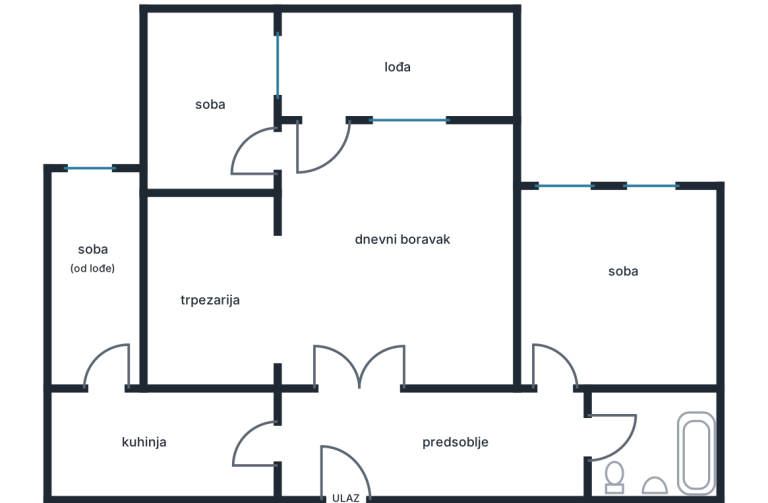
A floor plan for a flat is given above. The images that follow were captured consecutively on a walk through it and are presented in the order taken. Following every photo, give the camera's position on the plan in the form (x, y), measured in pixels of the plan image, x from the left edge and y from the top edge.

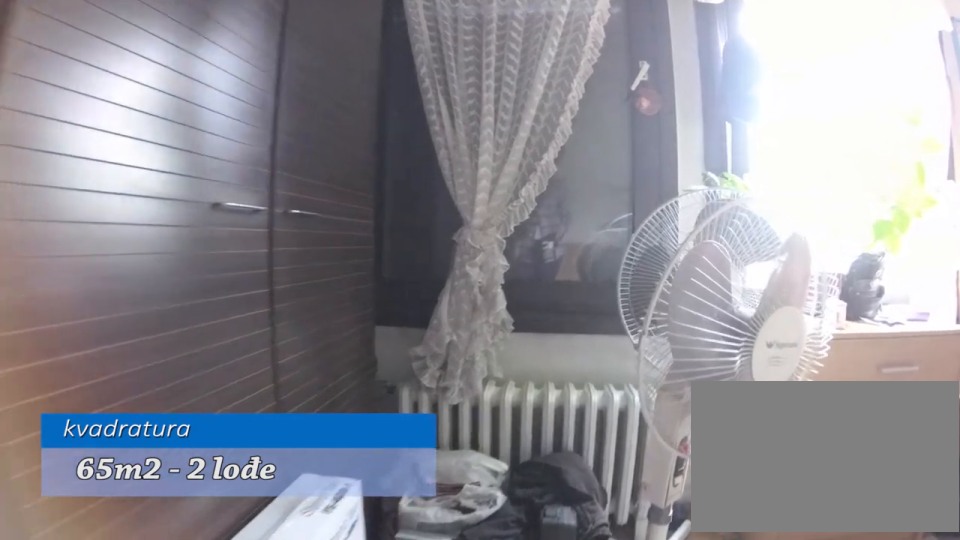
(558, 301)
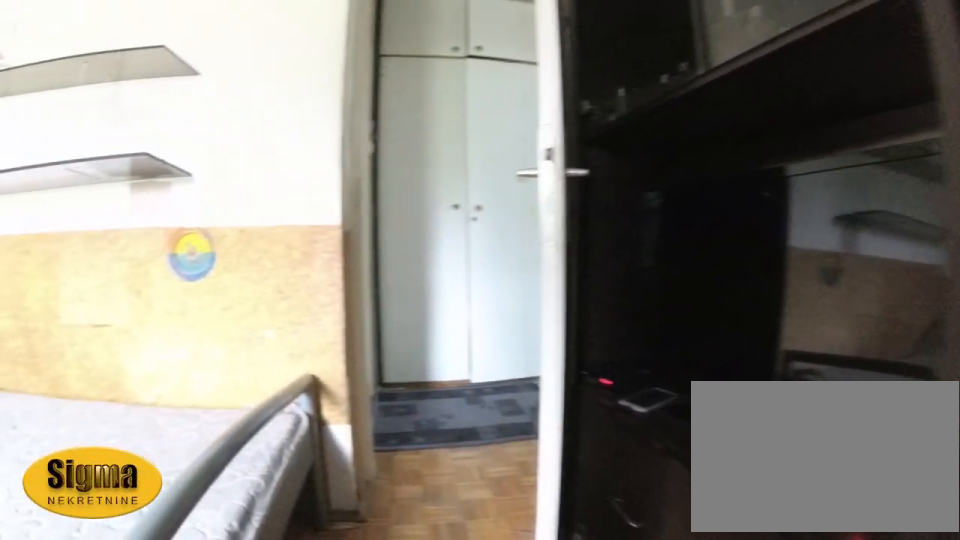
(560, 241)
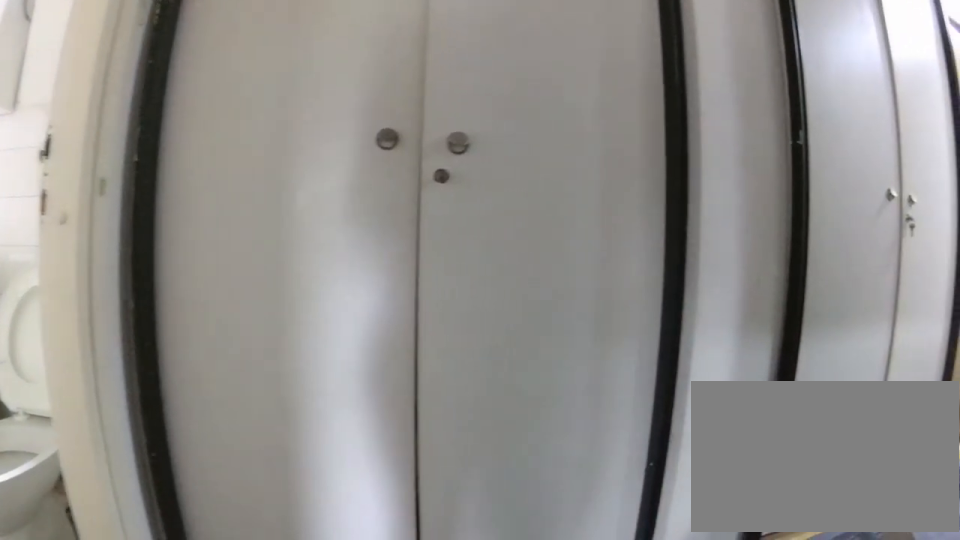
(580, 418)
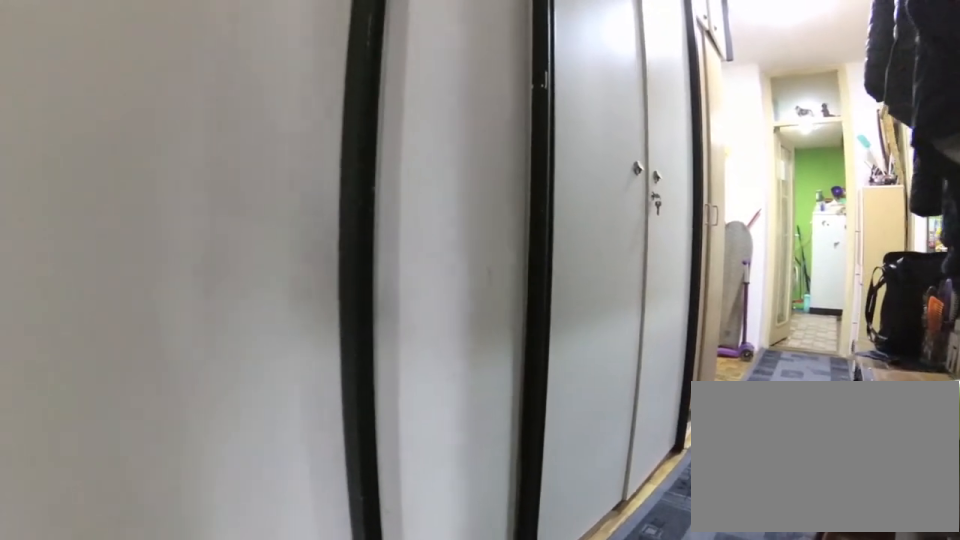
(593, 430)
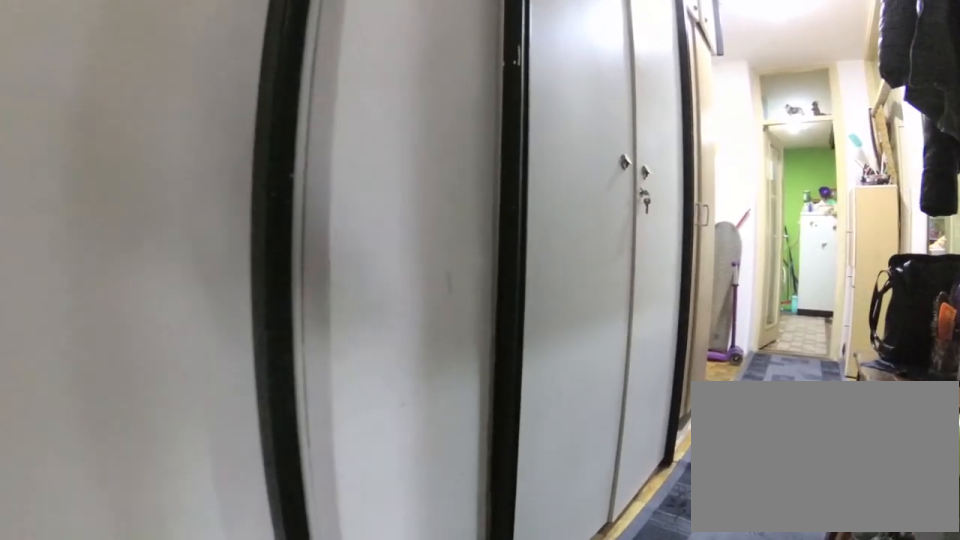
(588, 434)
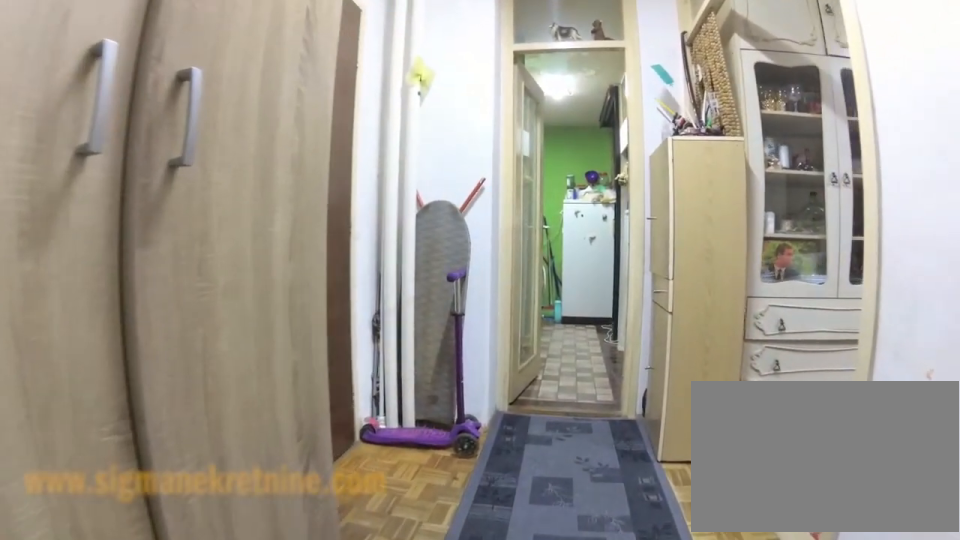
(479, 441)
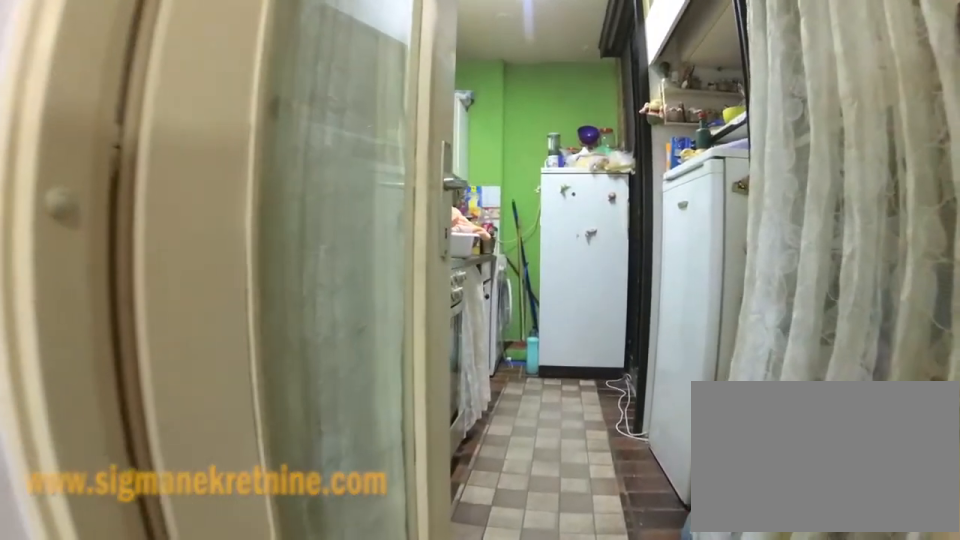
(330, 441)
